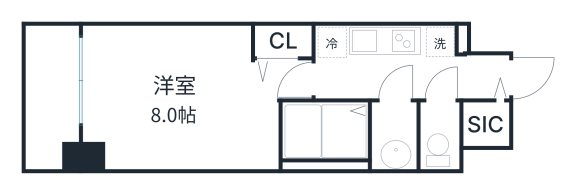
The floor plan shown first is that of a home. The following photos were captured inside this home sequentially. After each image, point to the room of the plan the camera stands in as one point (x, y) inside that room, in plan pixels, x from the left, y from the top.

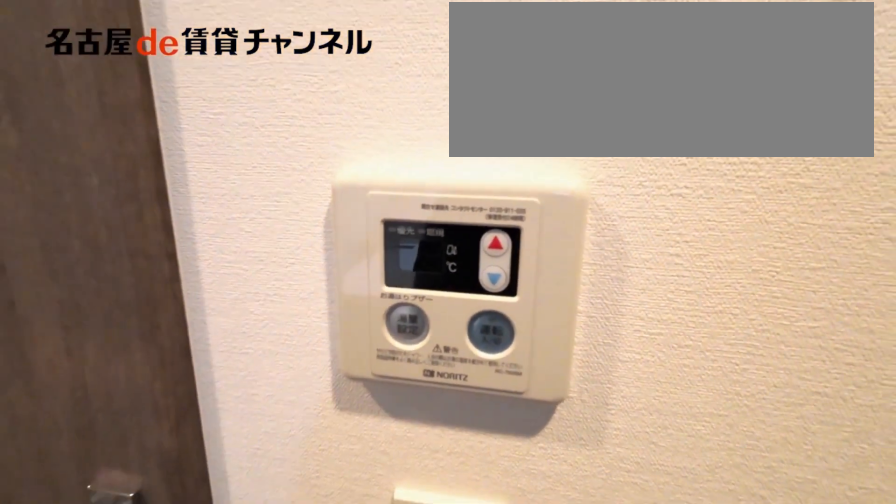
(387, 78)
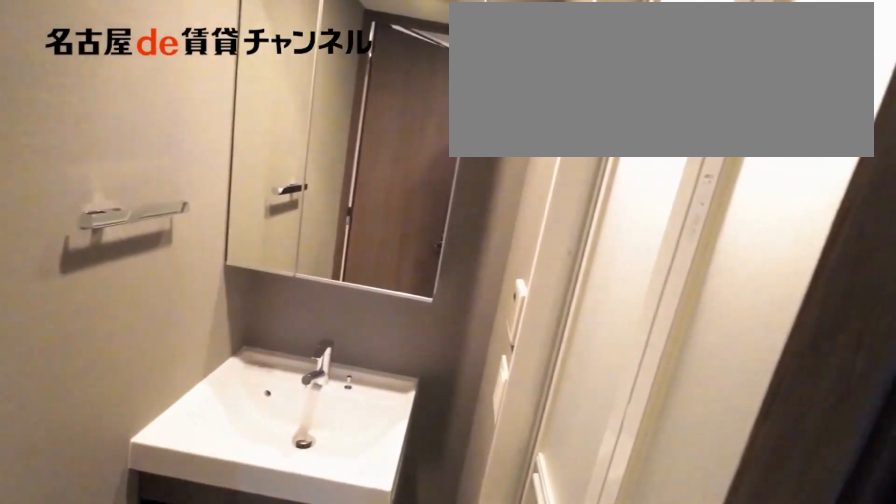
(393, 134)
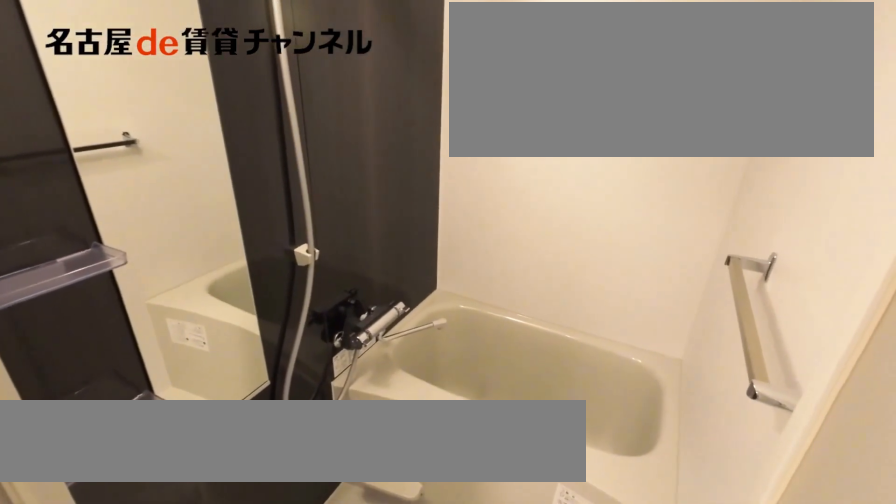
(326, 131)
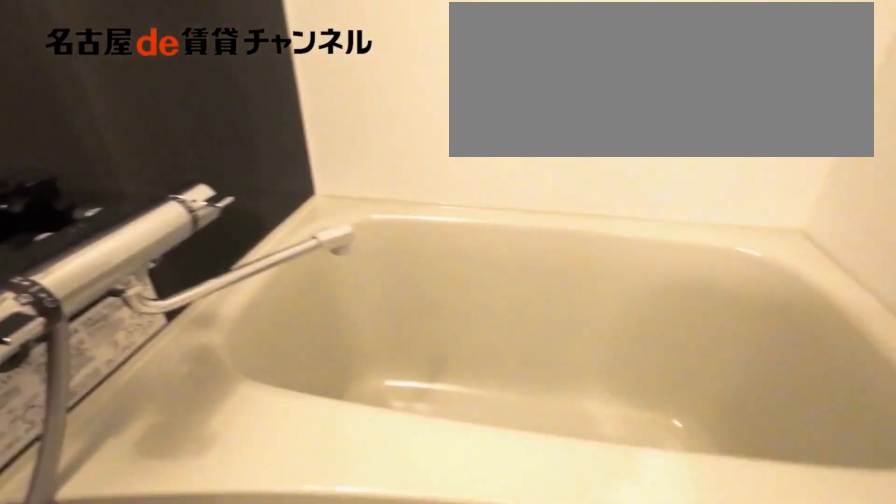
(326, 131)
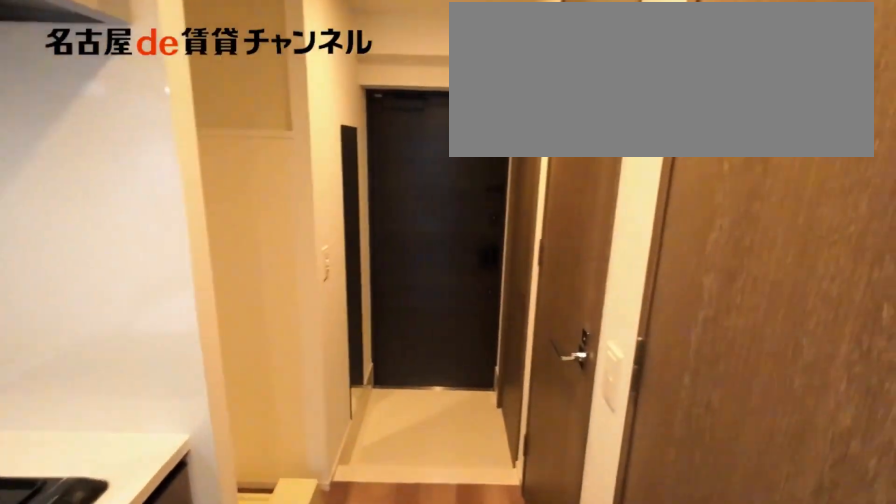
(388, 79)
